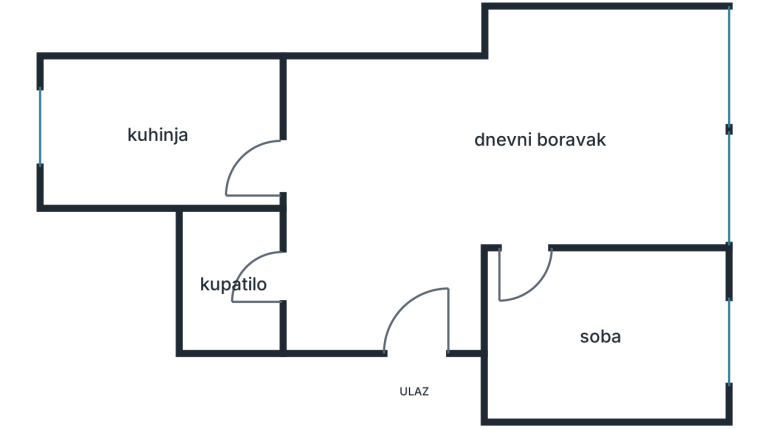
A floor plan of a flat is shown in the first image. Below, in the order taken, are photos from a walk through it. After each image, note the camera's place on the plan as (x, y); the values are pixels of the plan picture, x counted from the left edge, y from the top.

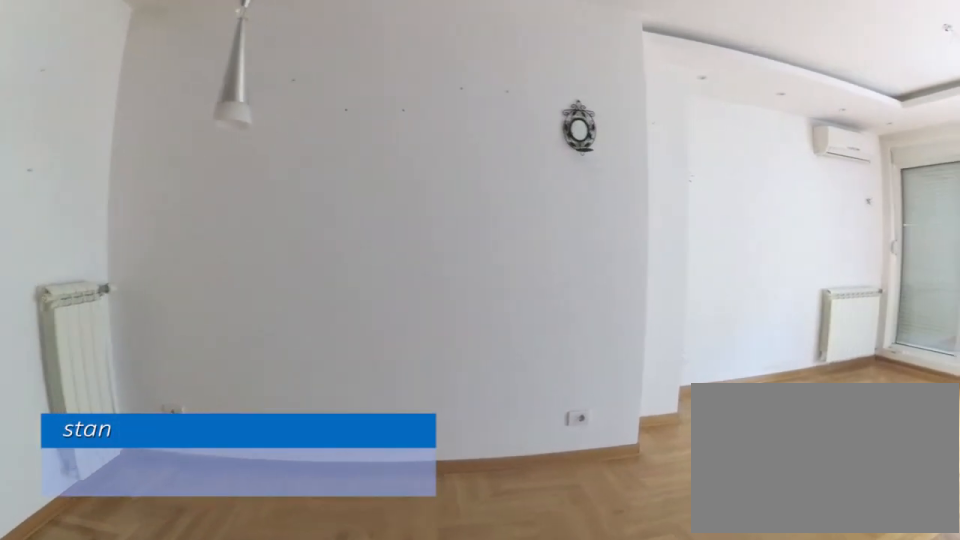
(407, 283)
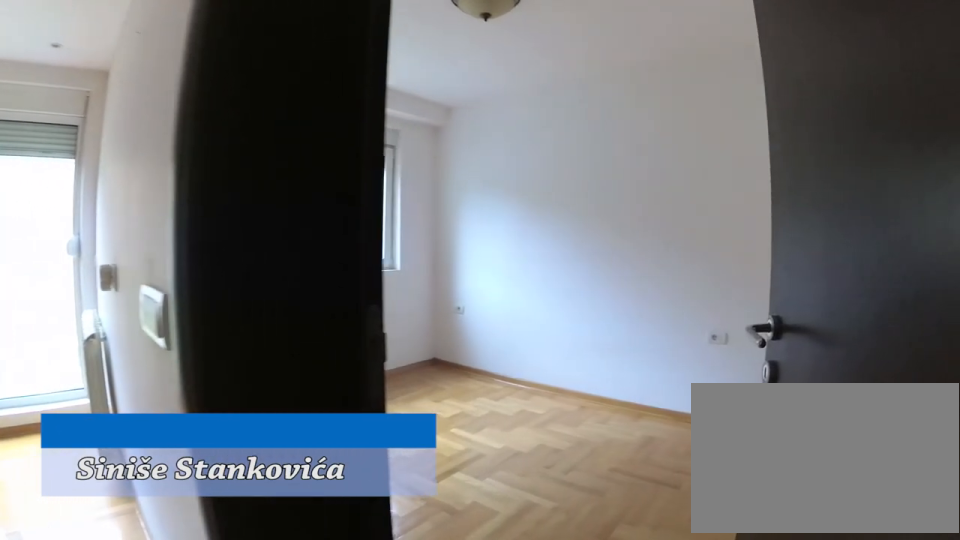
(496, 219)
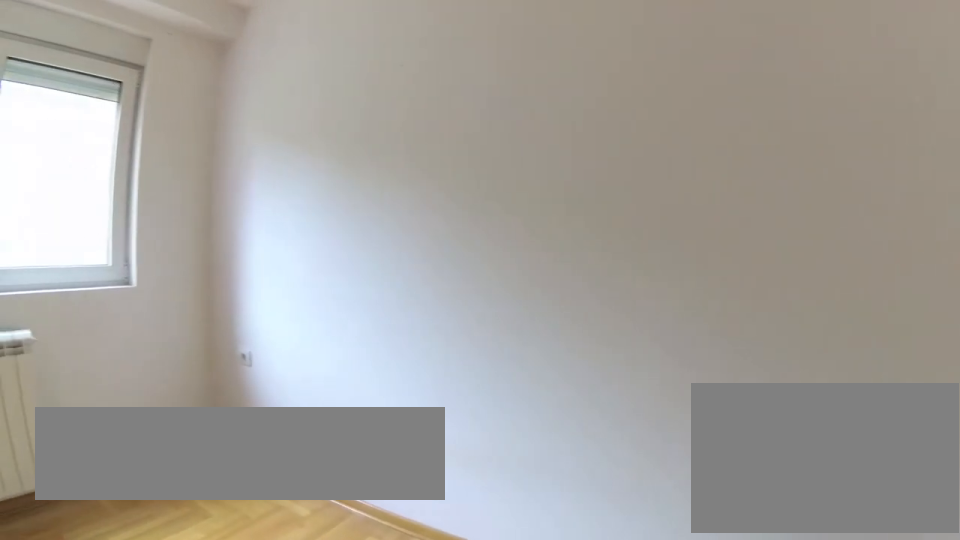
(532, 297)
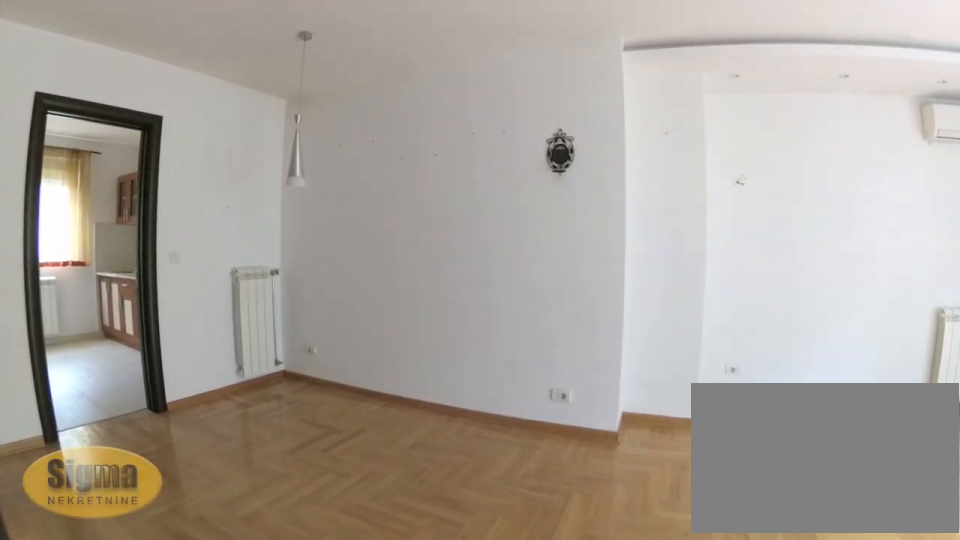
(531, 262)
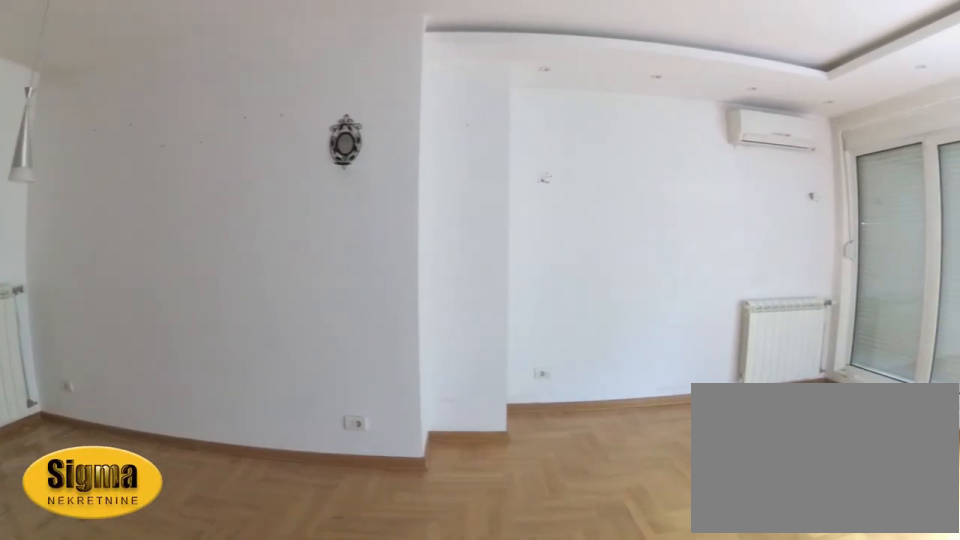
(526, 234)
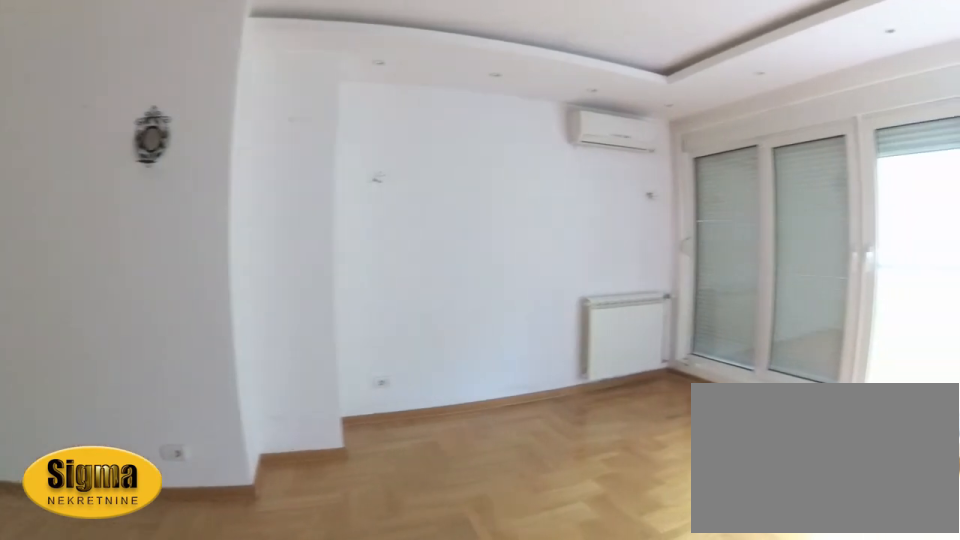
(524, 230)
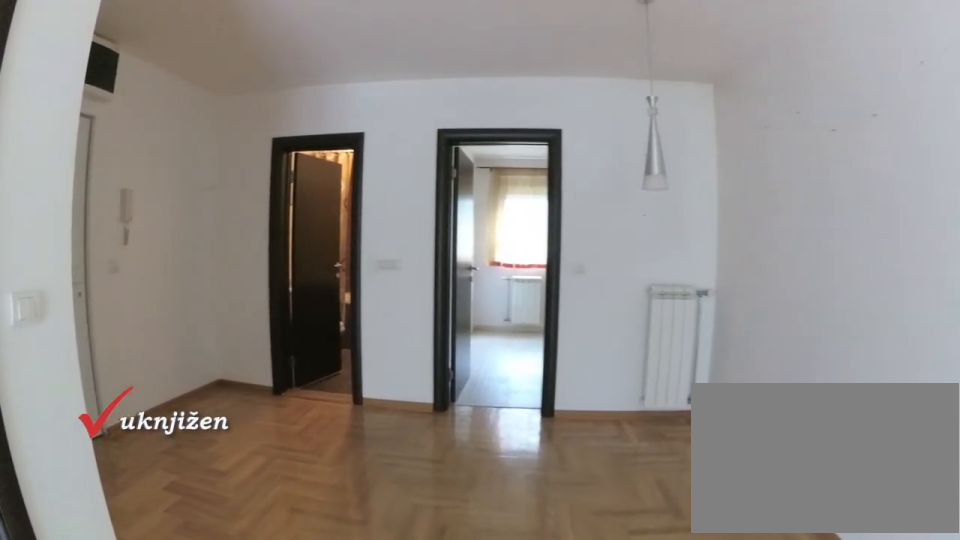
(553, 199)
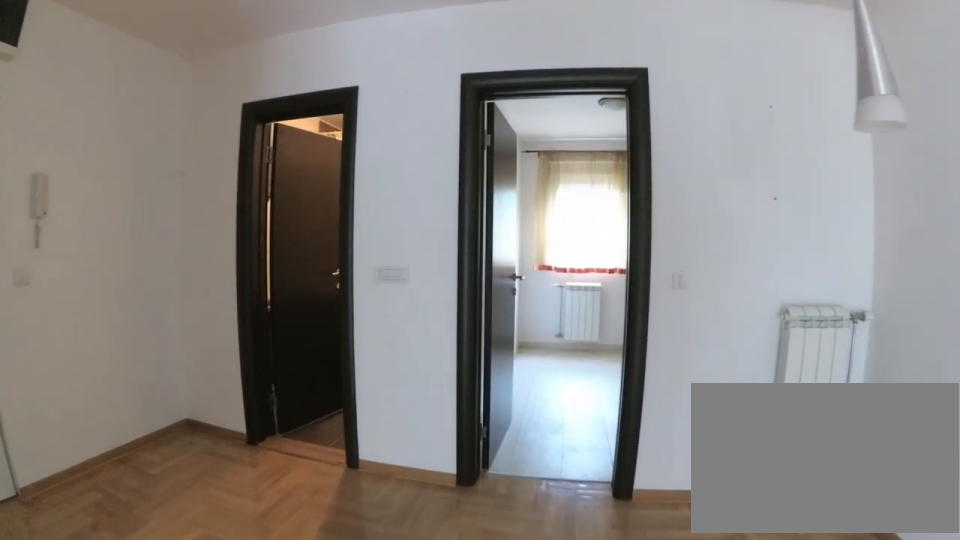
(472, 189)
